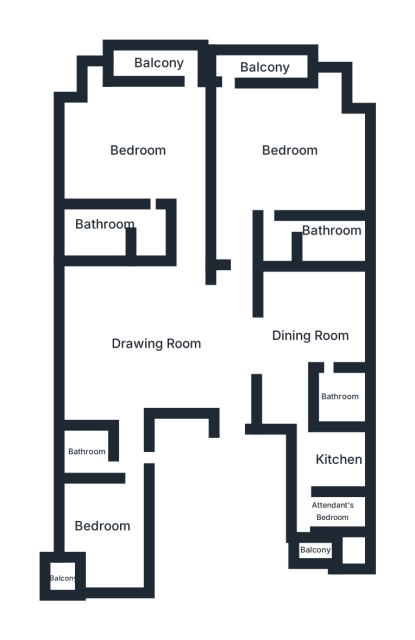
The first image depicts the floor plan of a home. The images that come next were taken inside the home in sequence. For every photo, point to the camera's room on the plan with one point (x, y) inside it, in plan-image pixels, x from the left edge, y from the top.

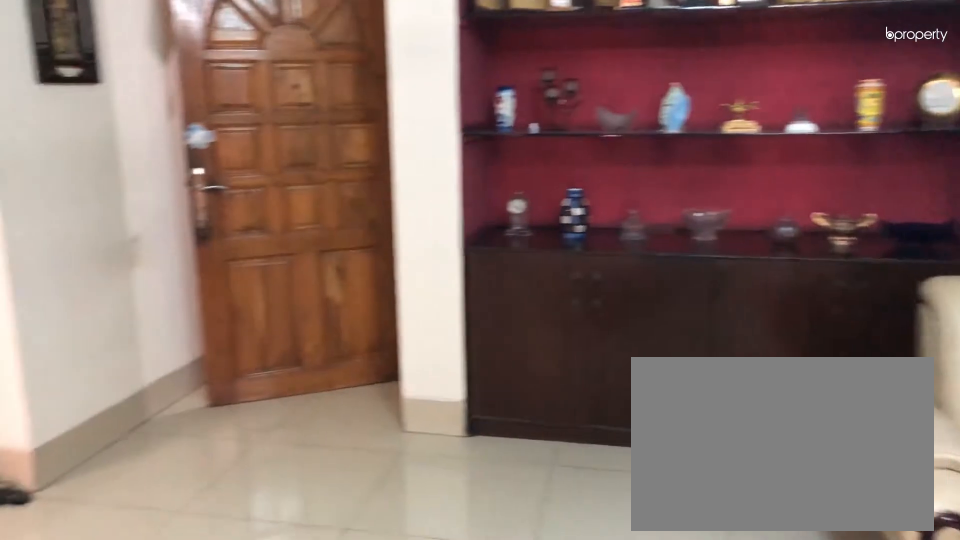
(157, 349)
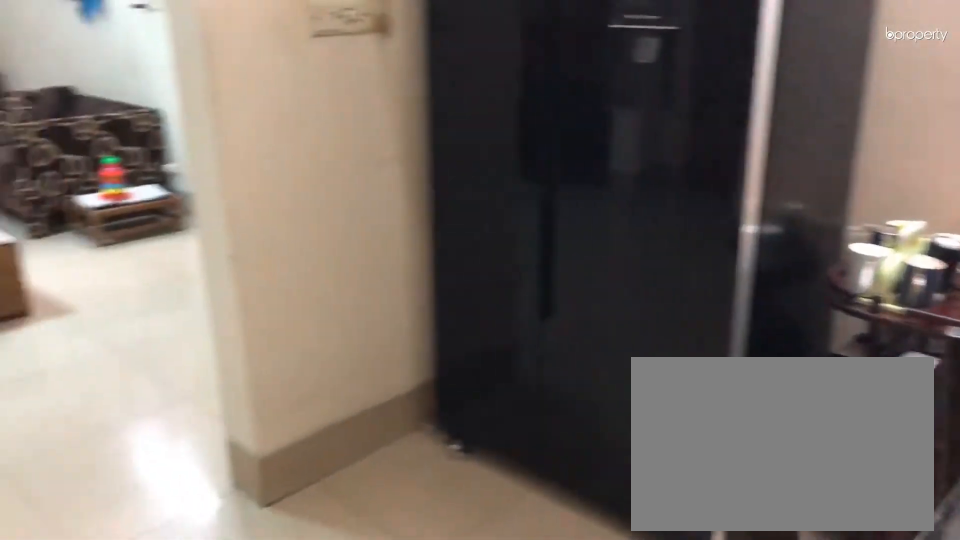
(312, 336)
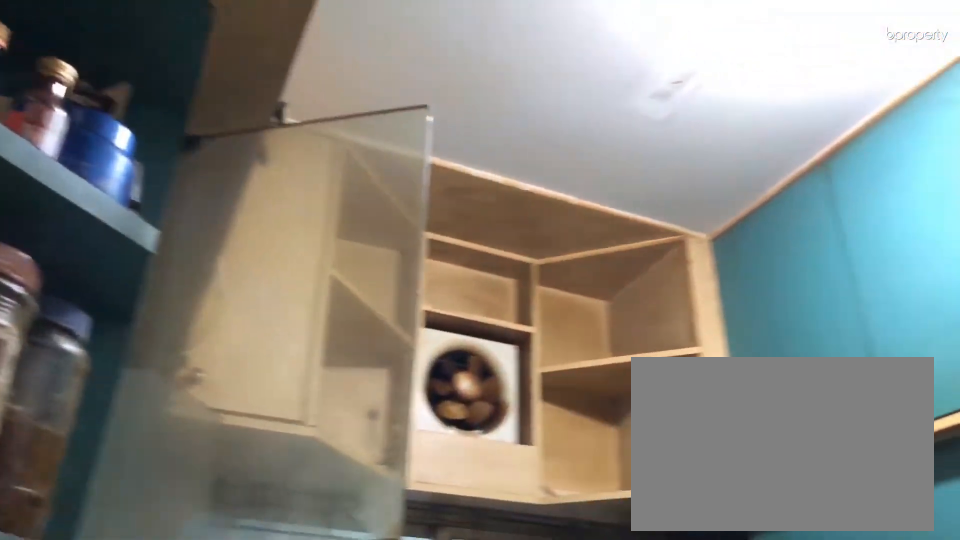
(331, 456)
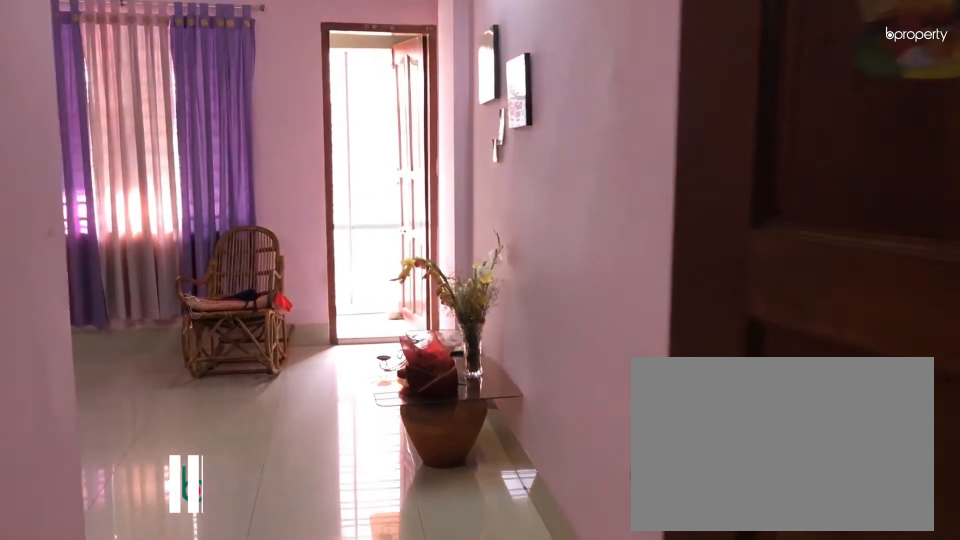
(139, 152)
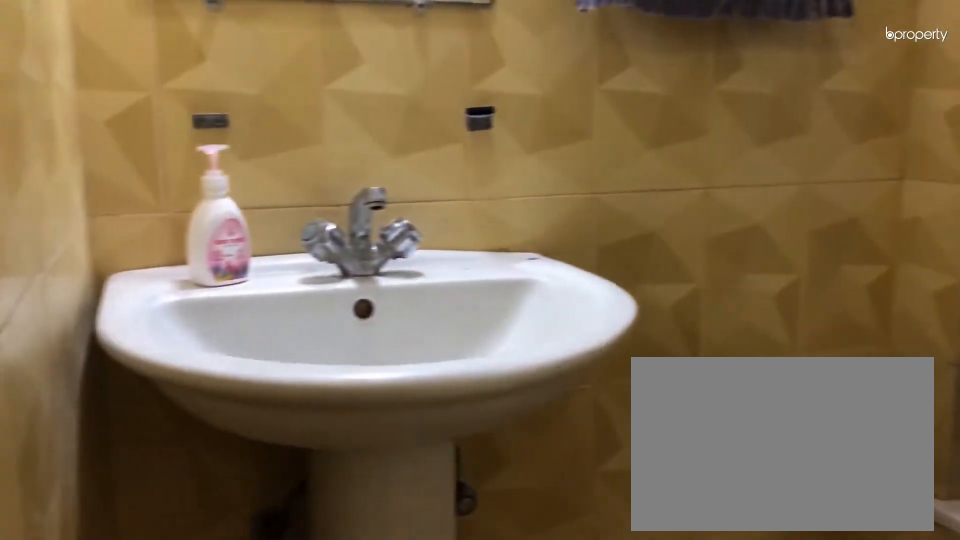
(105, 233)
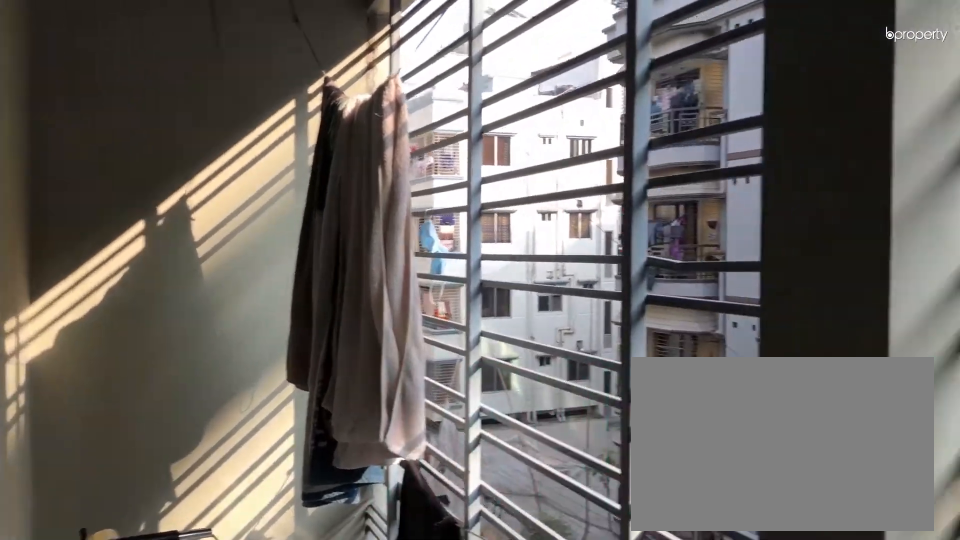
(162, 64)
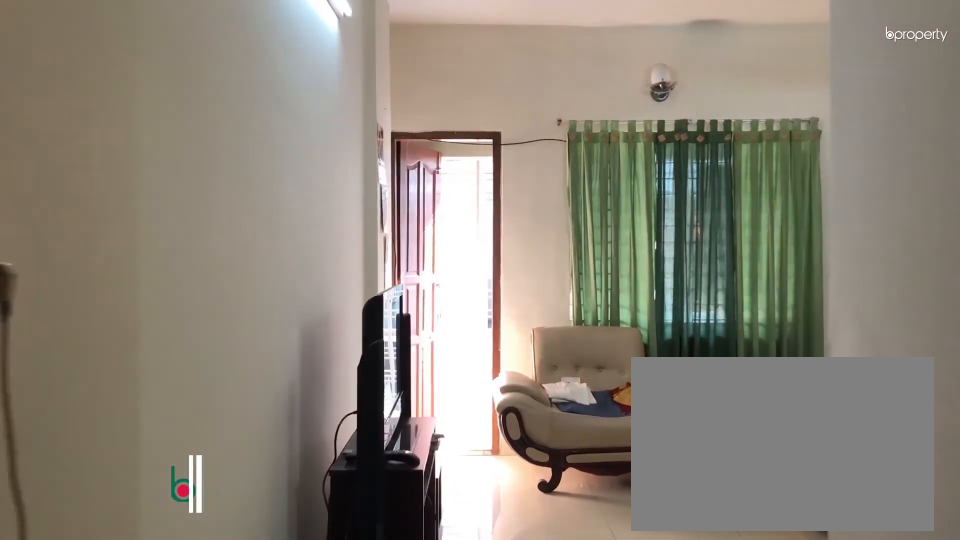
(289, 152)
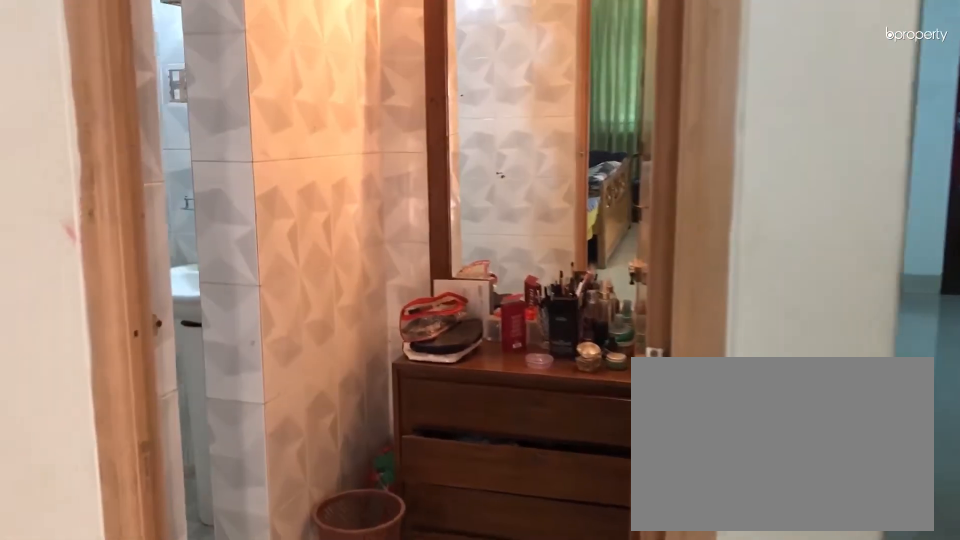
(276, 224)
